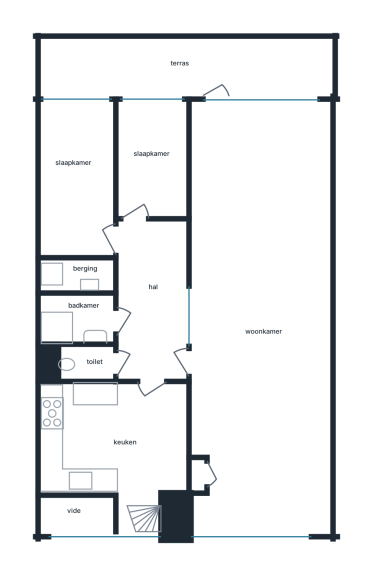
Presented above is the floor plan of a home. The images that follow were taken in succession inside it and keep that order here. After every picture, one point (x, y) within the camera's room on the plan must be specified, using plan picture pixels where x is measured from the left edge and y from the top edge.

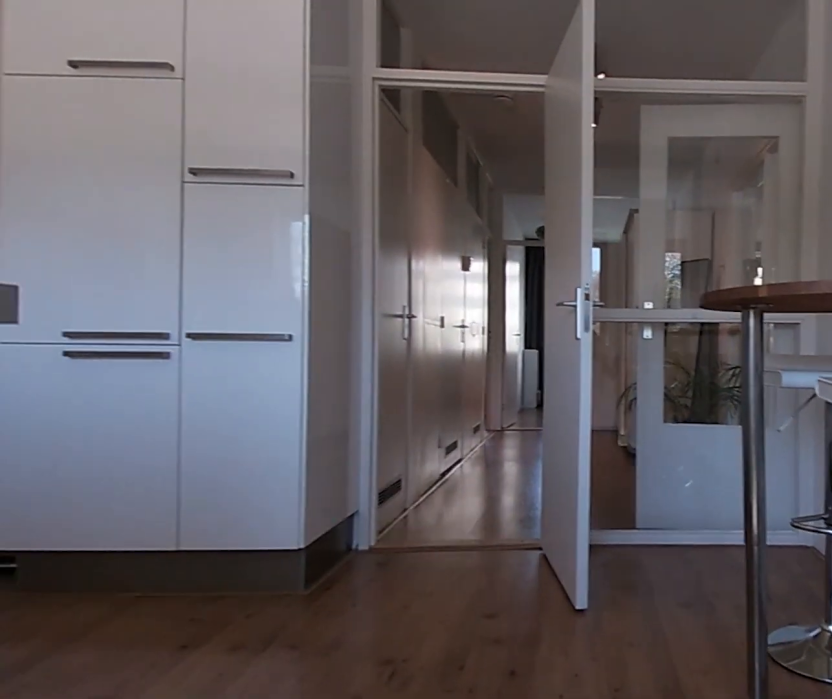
(115, 441)
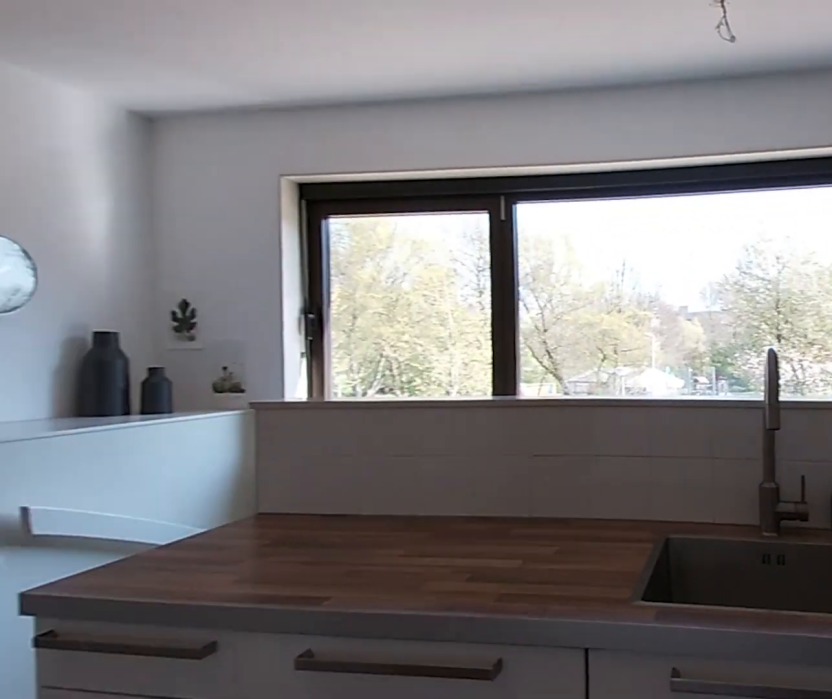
(115, 441)
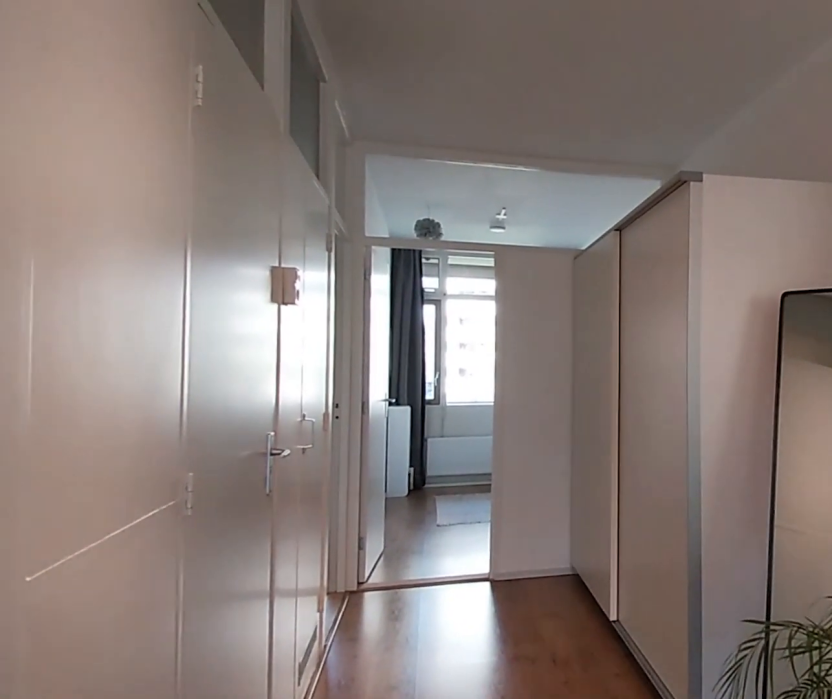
(152, 301)
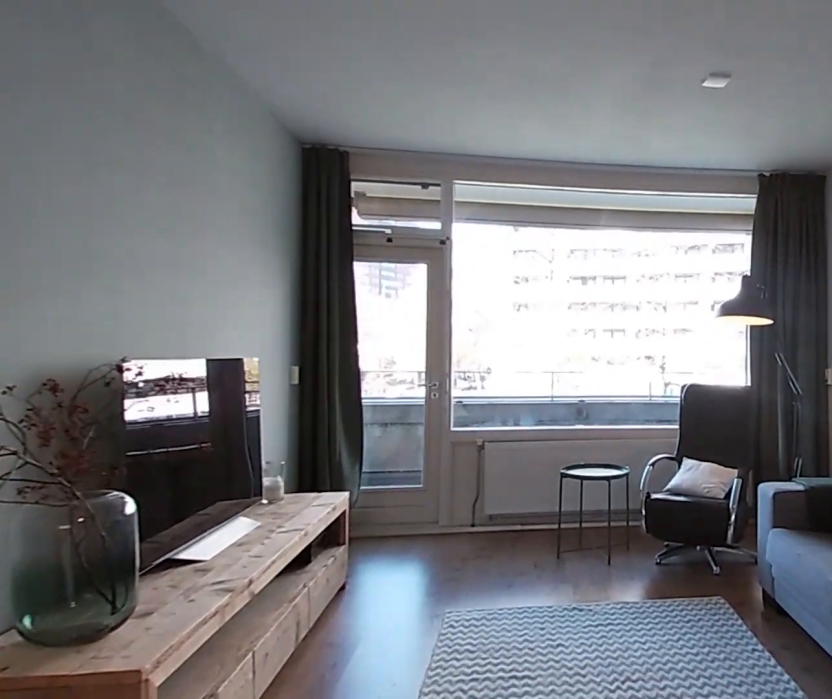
(268, 209)
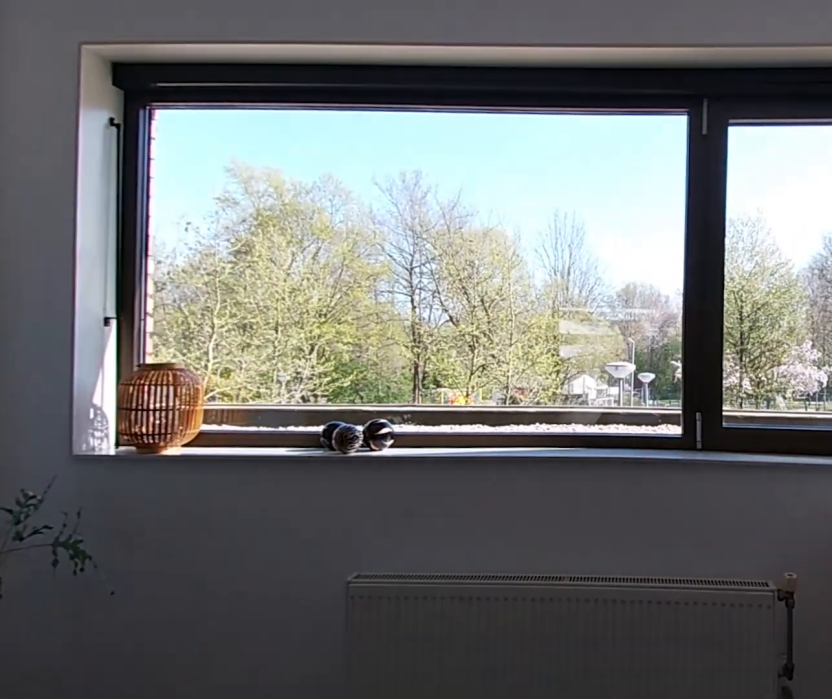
(268, 209)
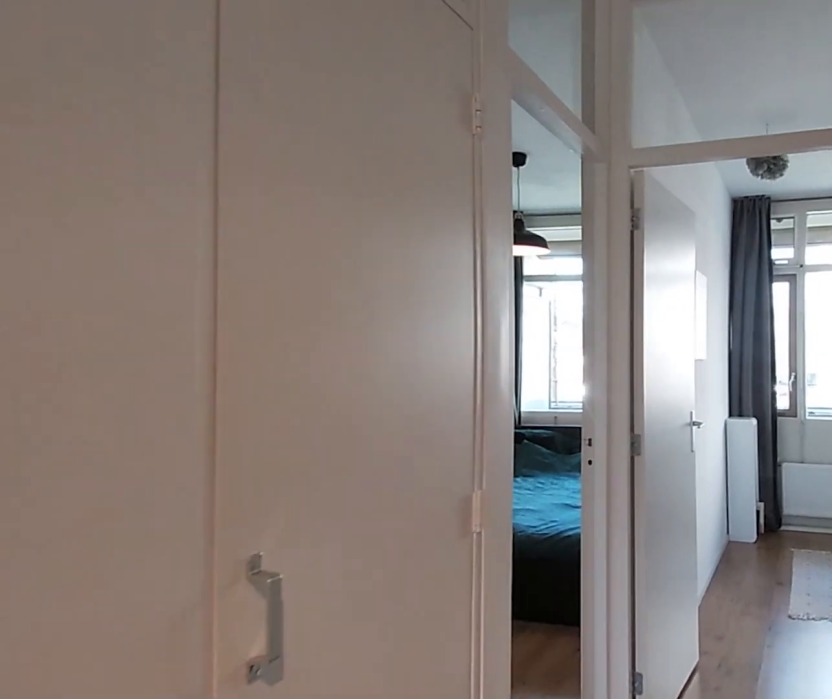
(152, 301)
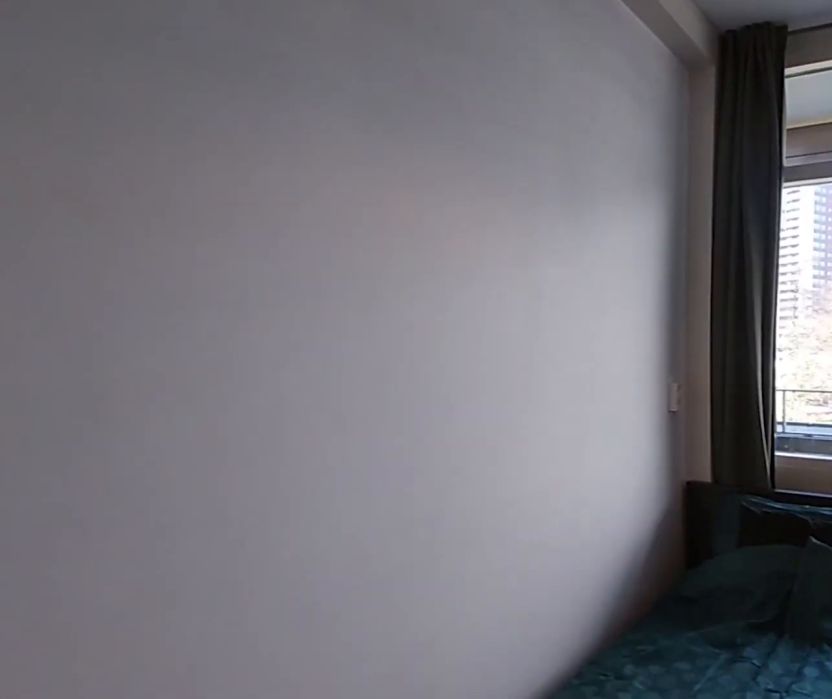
(78, 180)
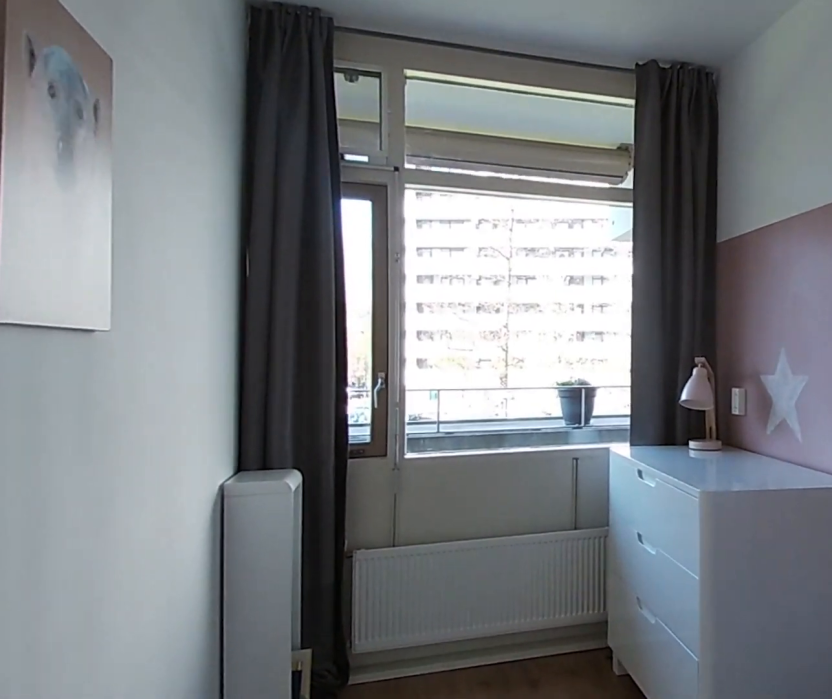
(151, 161)
